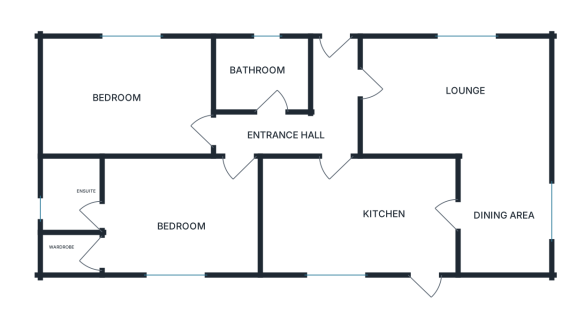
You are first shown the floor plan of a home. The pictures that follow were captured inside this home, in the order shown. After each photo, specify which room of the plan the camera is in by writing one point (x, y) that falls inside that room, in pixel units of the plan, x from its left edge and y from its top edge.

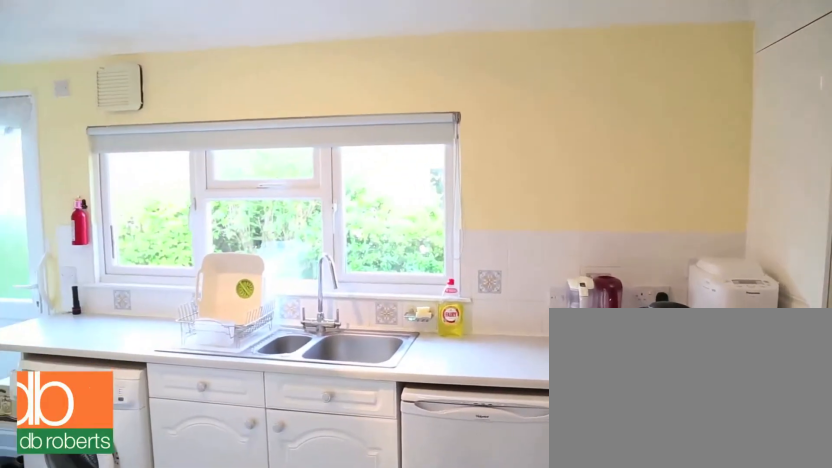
(362, 223)
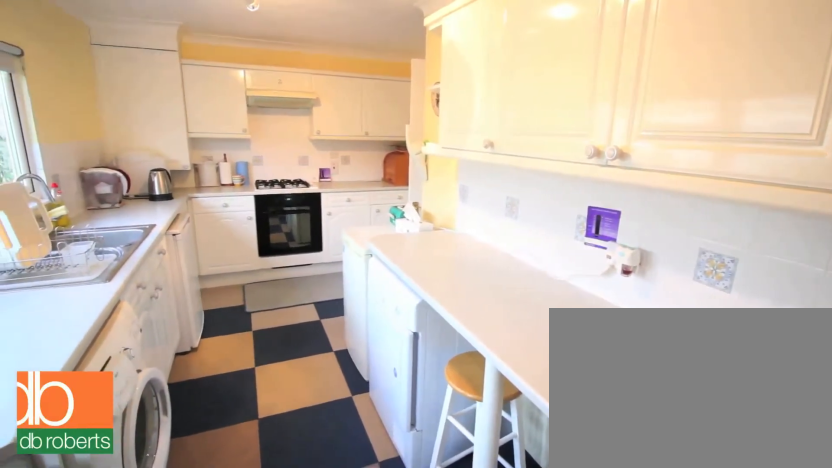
(359, 219)
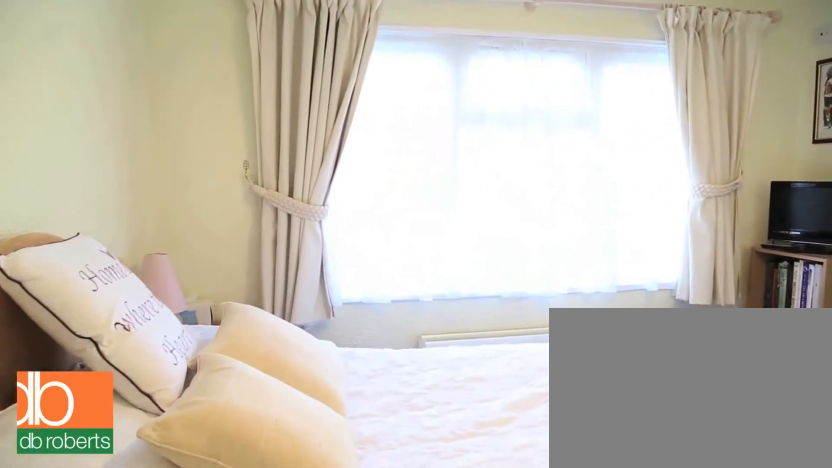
(171, 219)
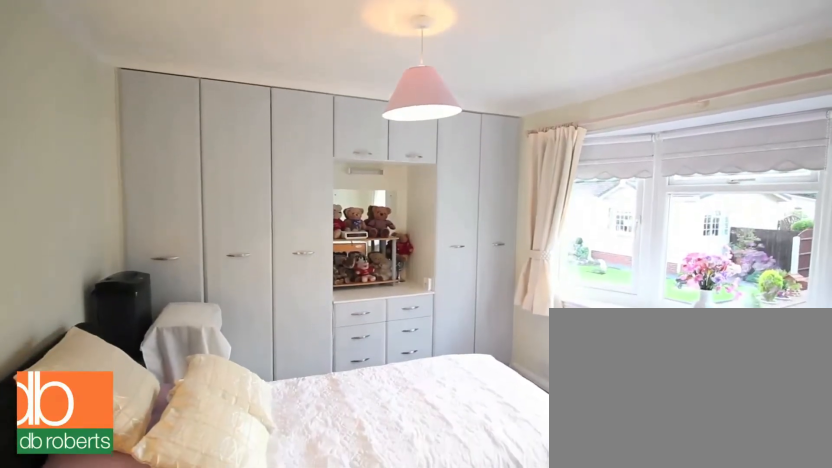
(125, 96)
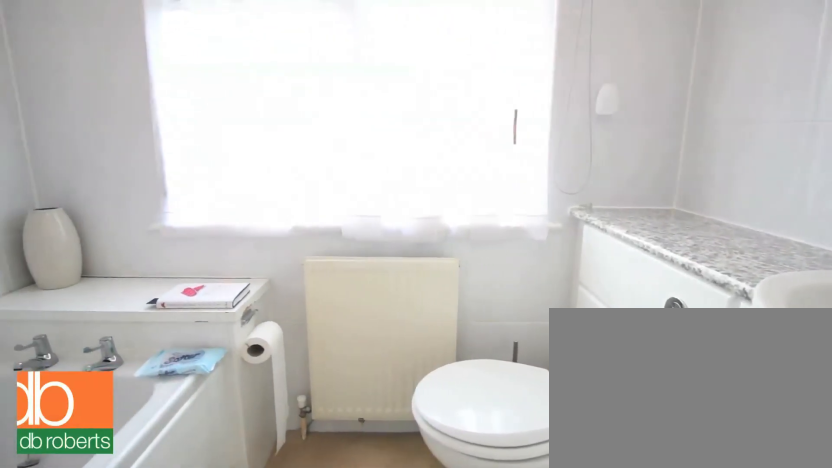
(261, 72)
